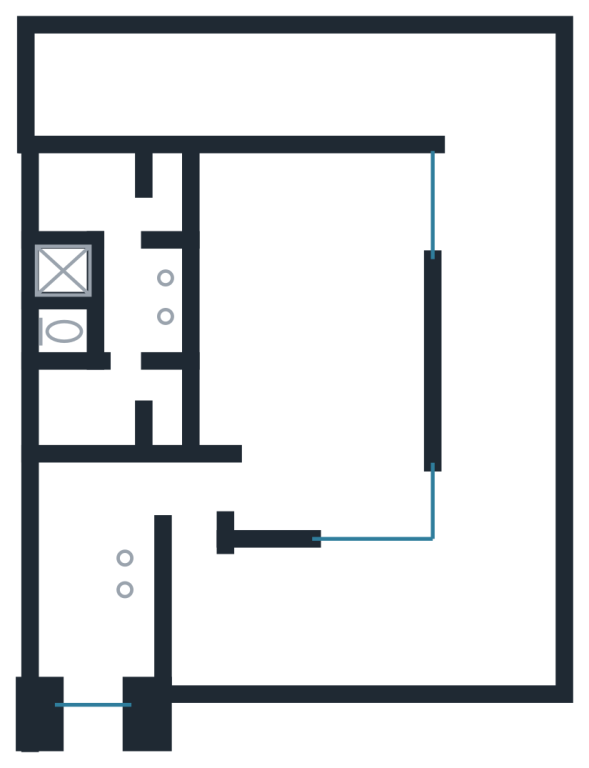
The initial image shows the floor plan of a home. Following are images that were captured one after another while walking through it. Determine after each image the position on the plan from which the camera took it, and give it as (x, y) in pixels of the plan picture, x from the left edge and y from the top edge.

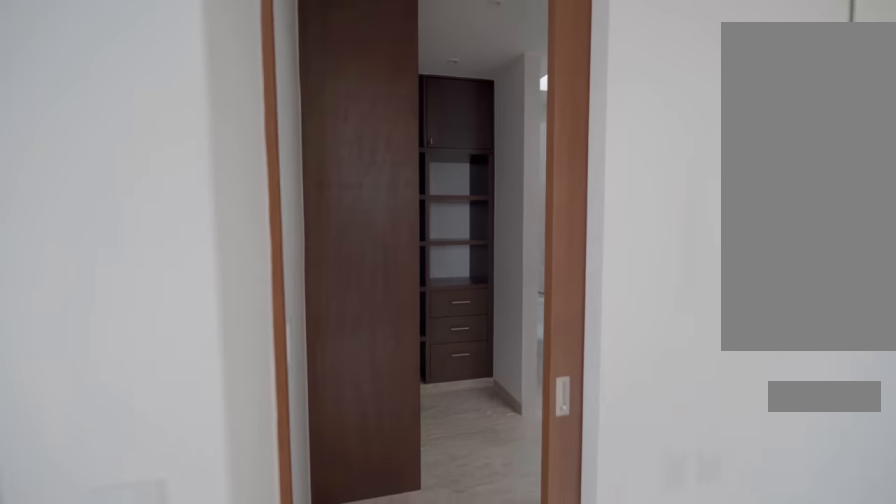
(212, 428)
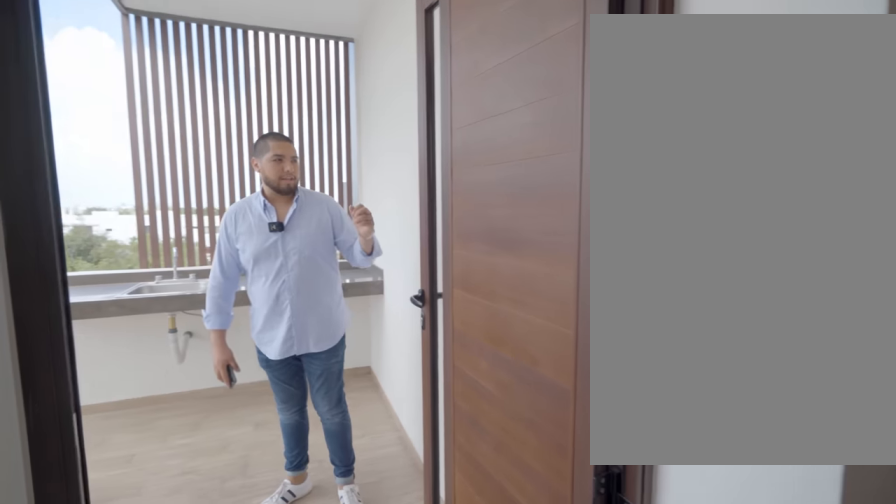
(195, 571)
